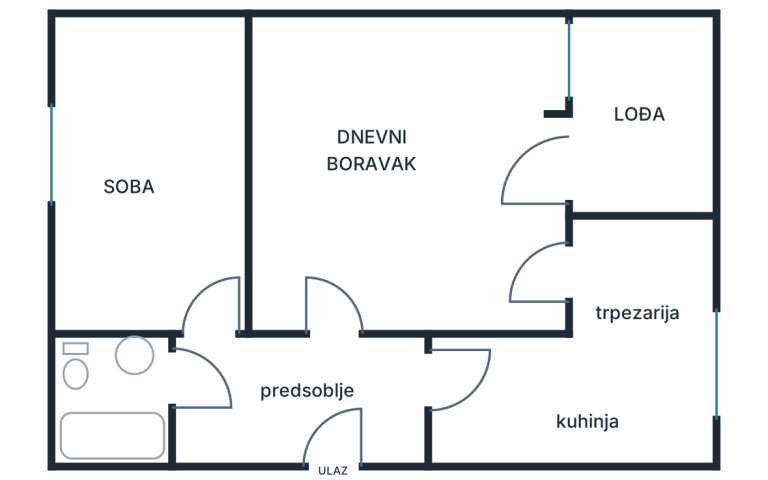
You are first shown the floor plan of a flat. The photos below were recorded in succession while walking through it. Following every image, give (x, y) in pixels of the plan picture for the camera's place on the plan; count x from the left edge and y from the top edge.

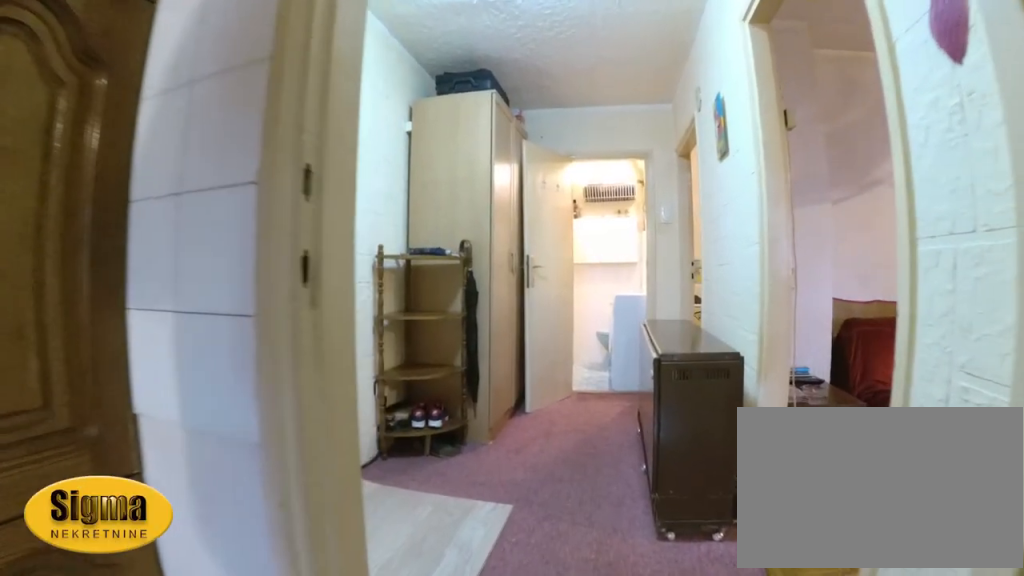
(474, 380)
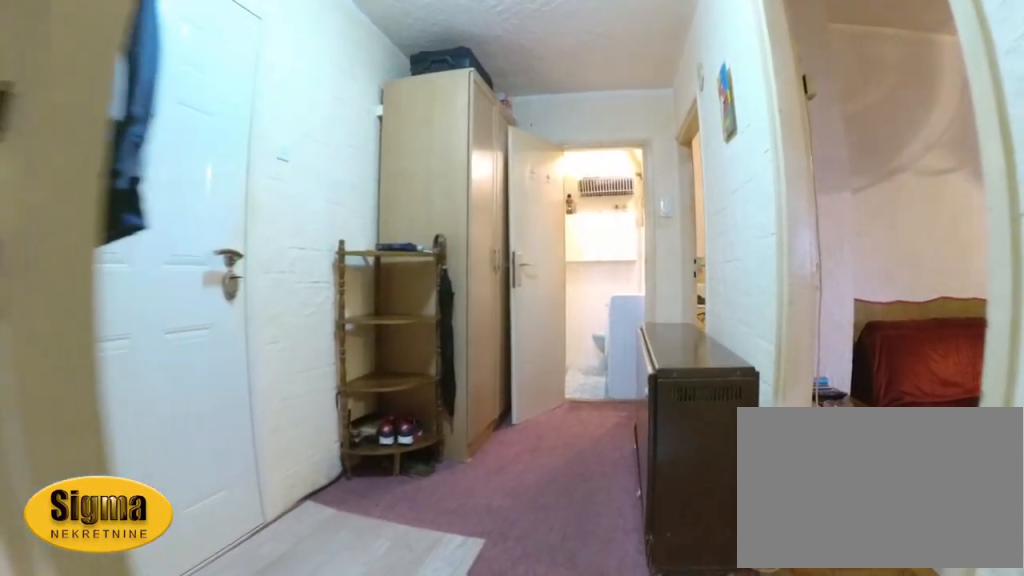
(449, 380)
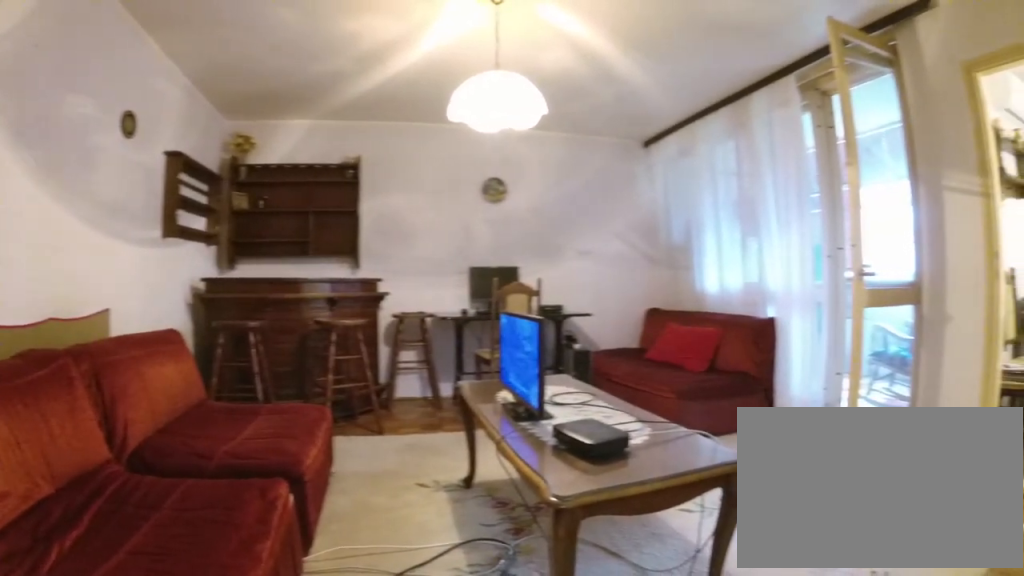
(340, 353)
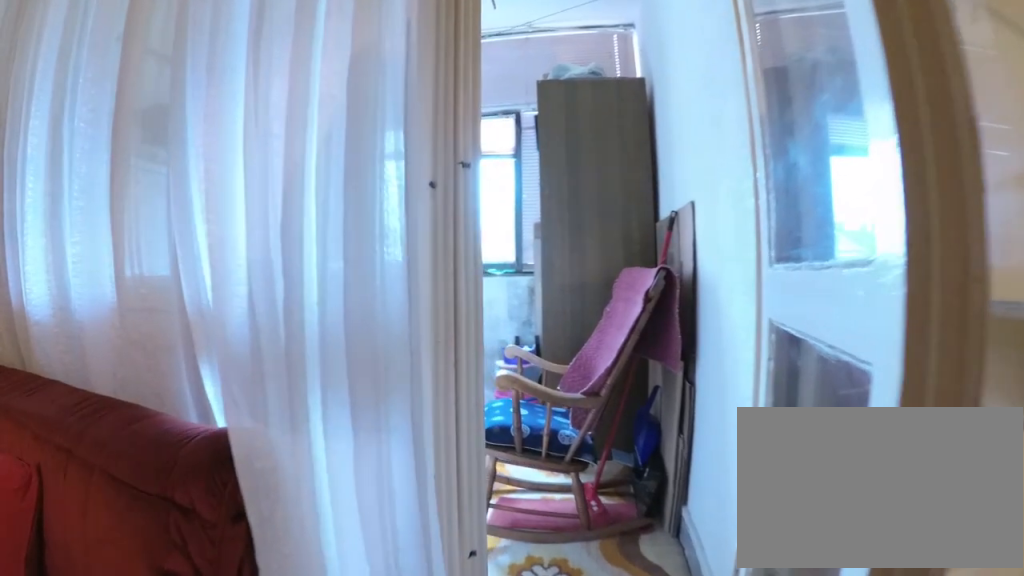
(464, 158)
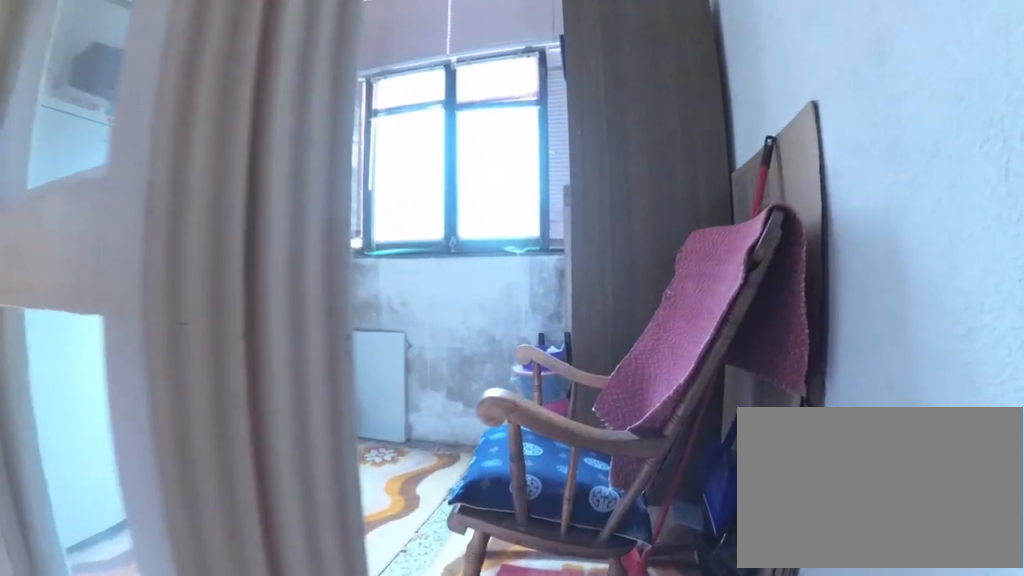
(520, 167)
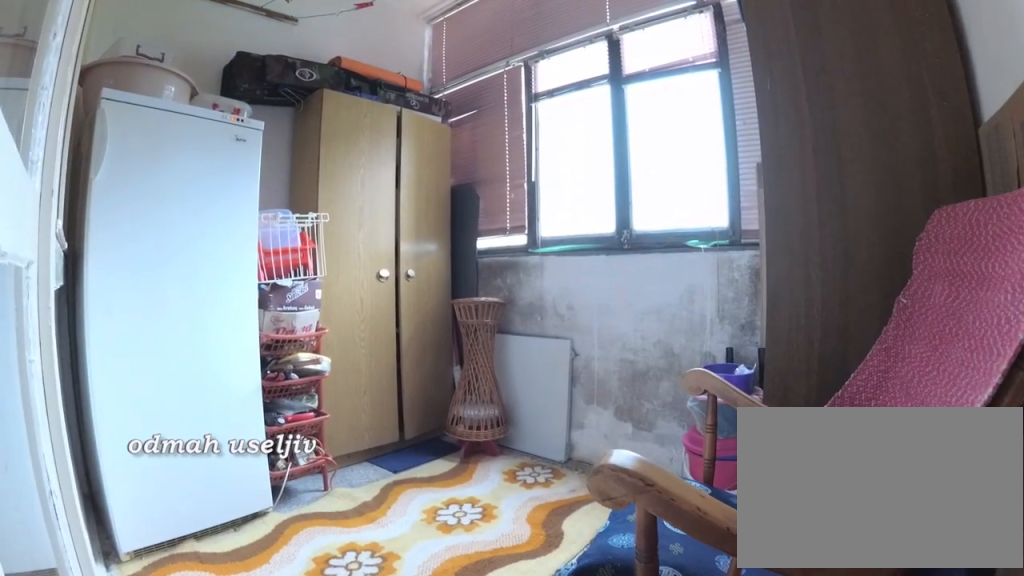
(569, 172)
